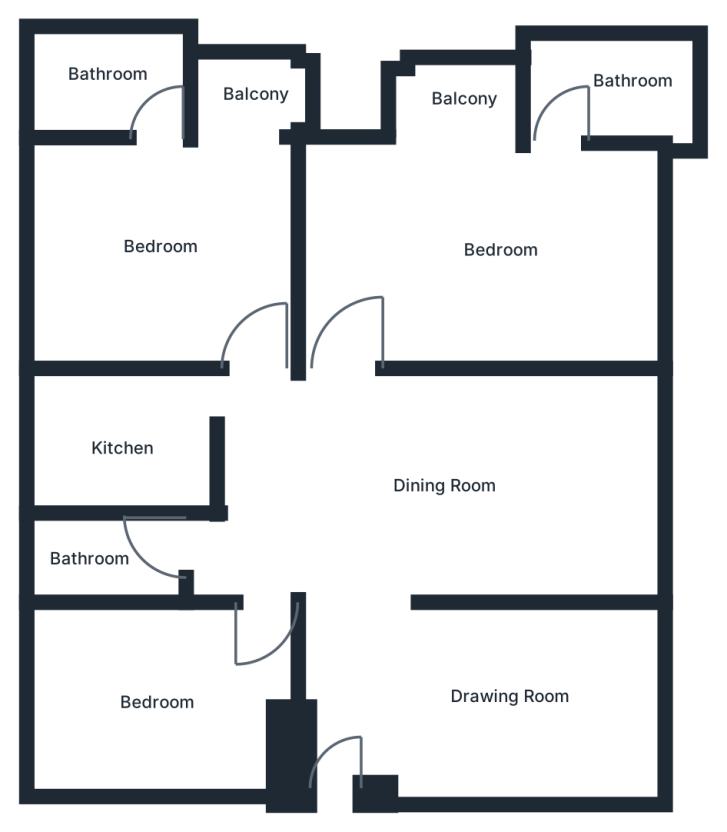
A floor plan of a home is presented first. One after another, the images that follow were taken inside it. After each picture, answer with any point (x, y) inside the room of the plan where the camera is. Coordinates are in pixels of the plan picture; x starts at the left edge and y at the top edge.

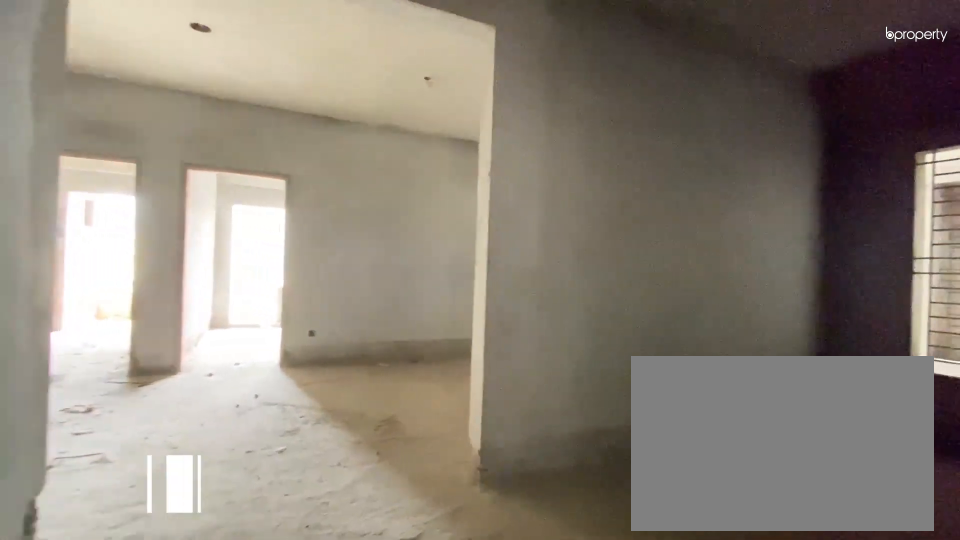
(492, 705)
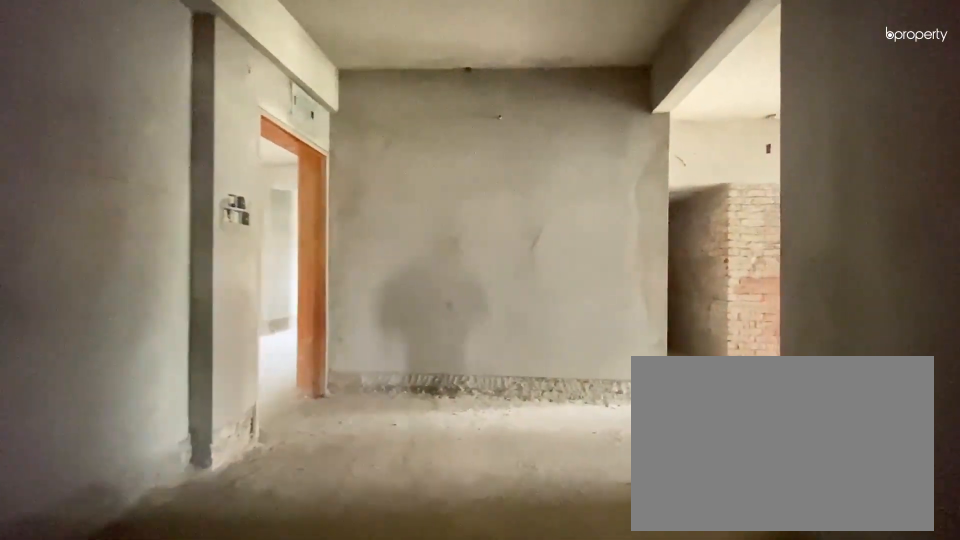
(419, 696)
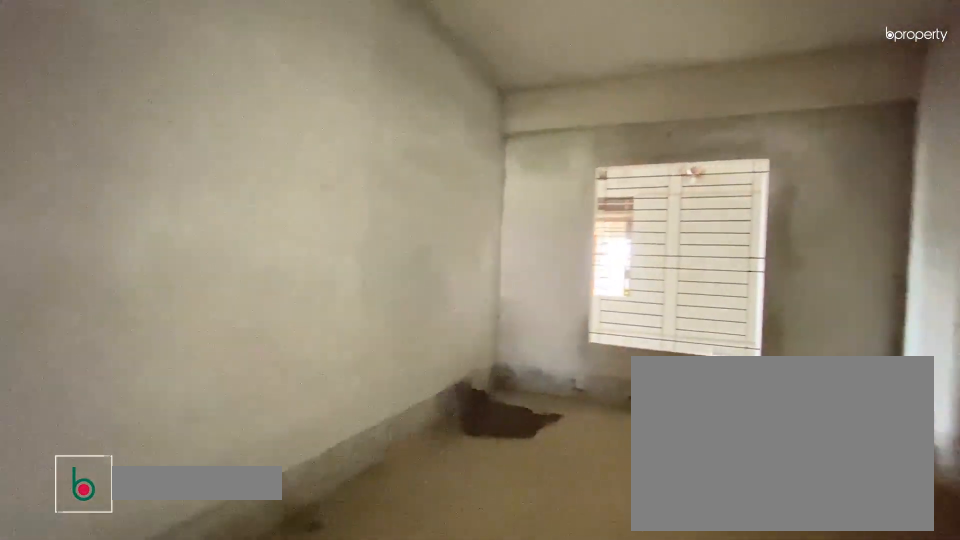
(385, 476)
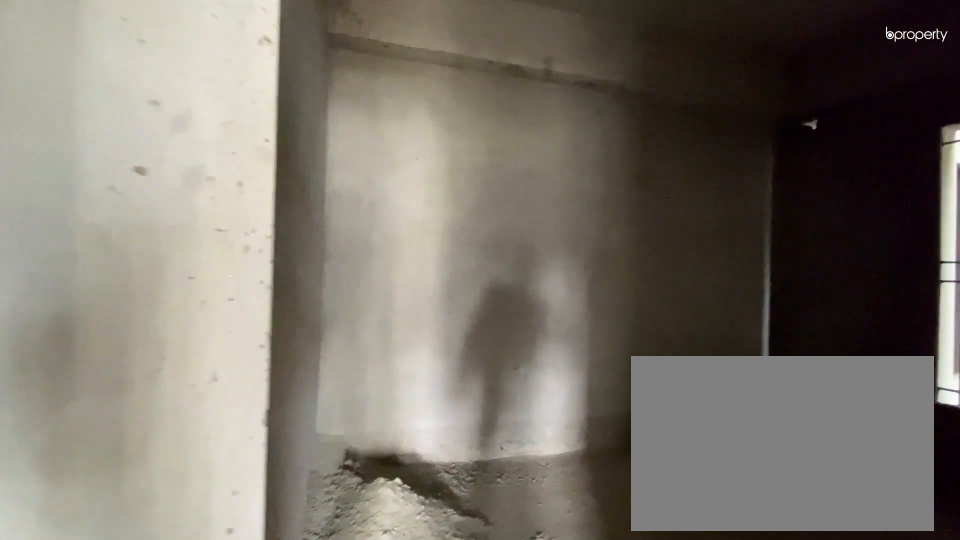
(196, 673)
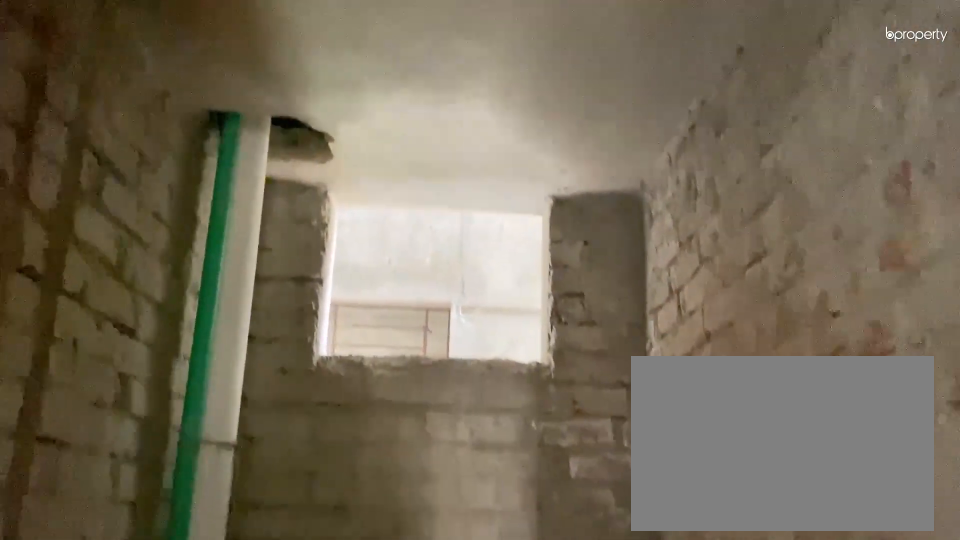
(106, 559)
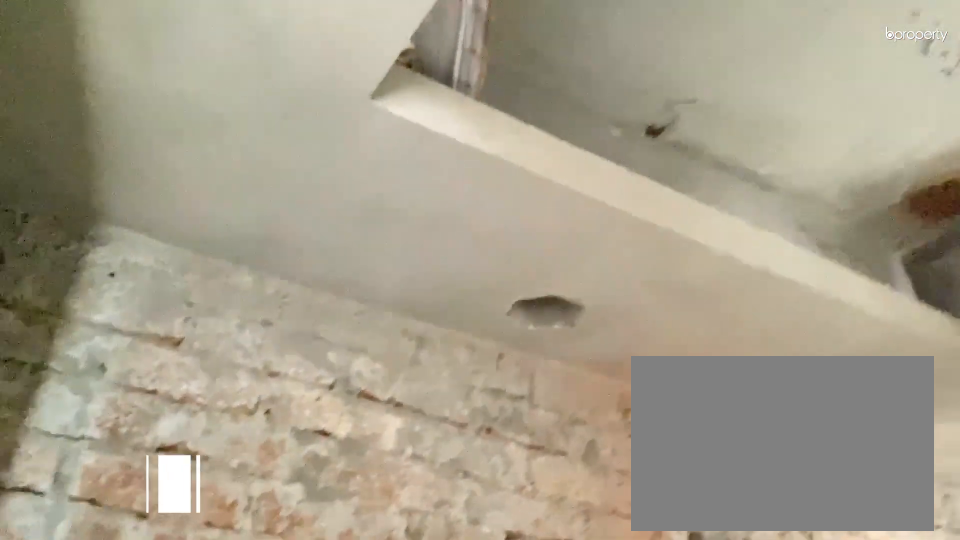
(133, 453)
